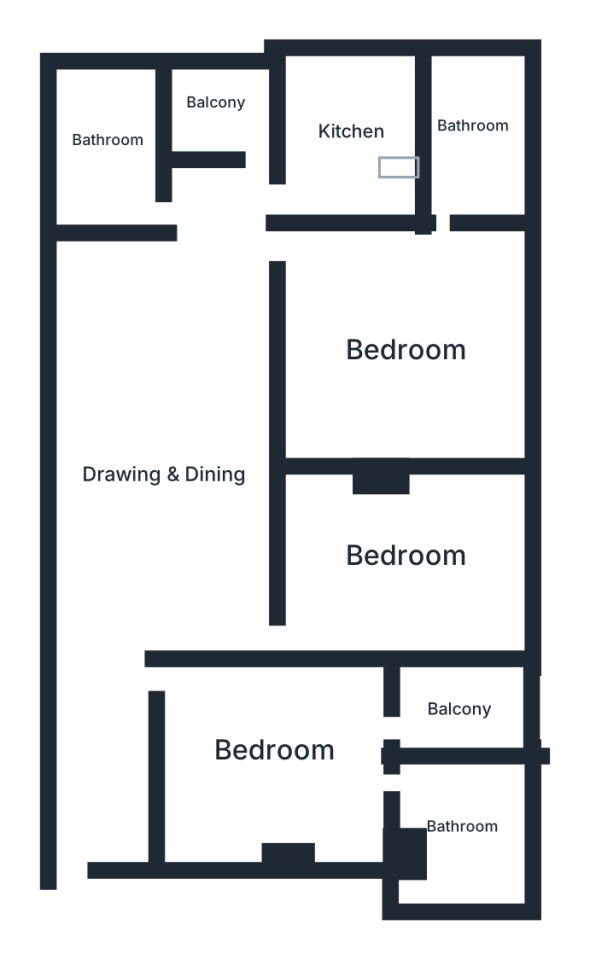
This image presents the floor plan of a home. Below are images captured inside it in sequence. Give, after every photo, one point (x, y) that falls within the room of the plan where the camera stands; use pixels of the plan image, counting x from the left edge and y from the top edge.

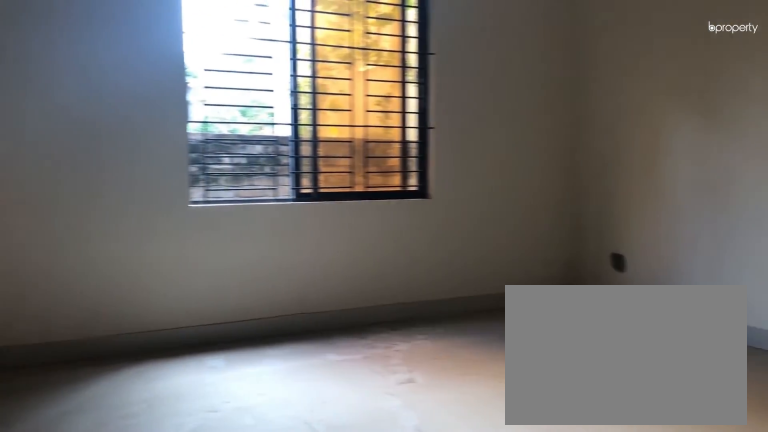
(411, 345)
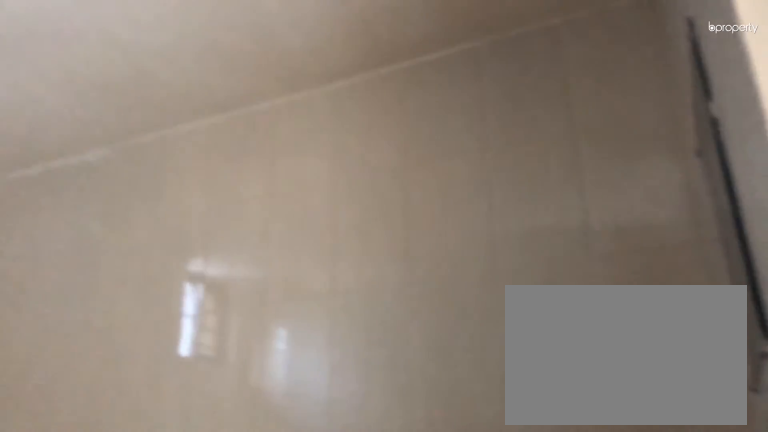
(474, 125)
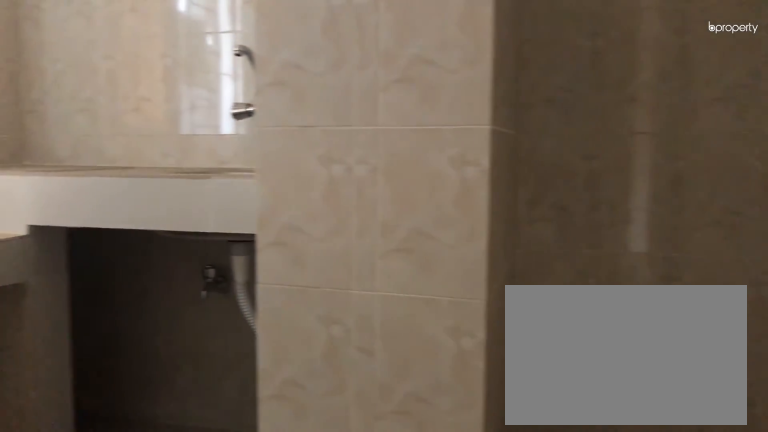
(354, 128)
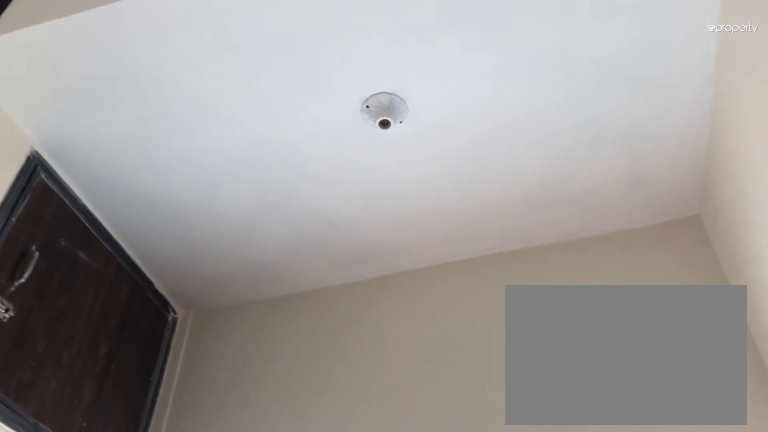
(228, 95)
